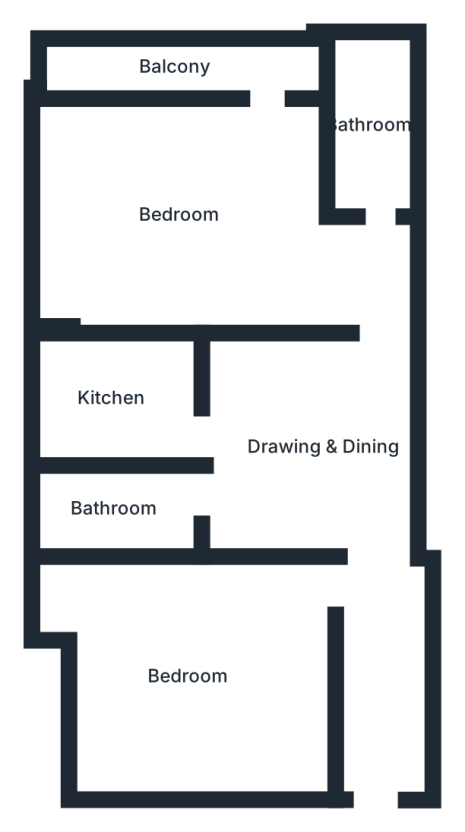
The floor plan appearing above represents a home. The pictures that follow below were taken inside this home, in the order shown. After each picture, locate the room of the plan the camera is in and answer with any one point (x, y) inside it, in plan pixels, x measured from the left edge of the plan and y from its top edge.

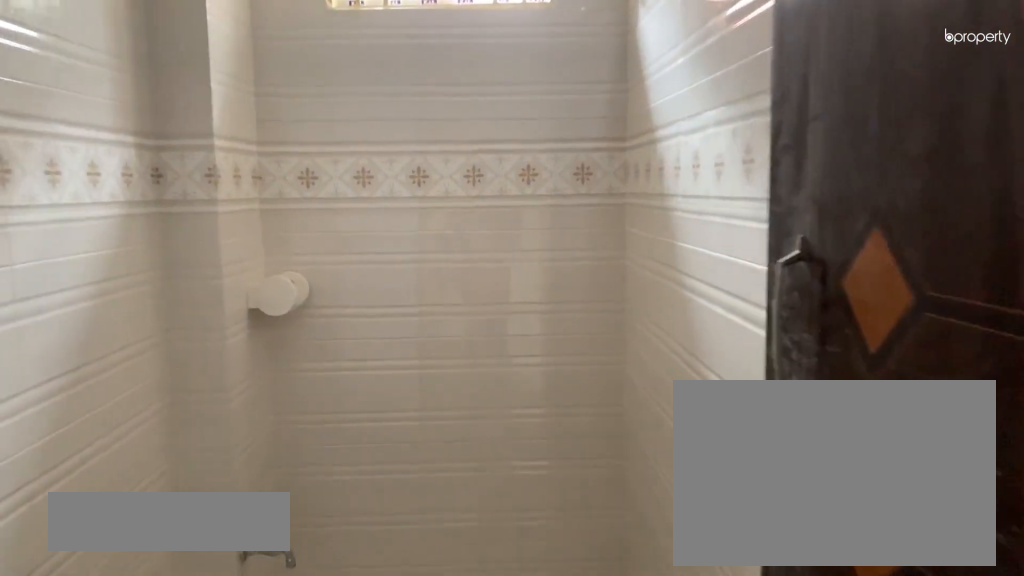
(166, 513)
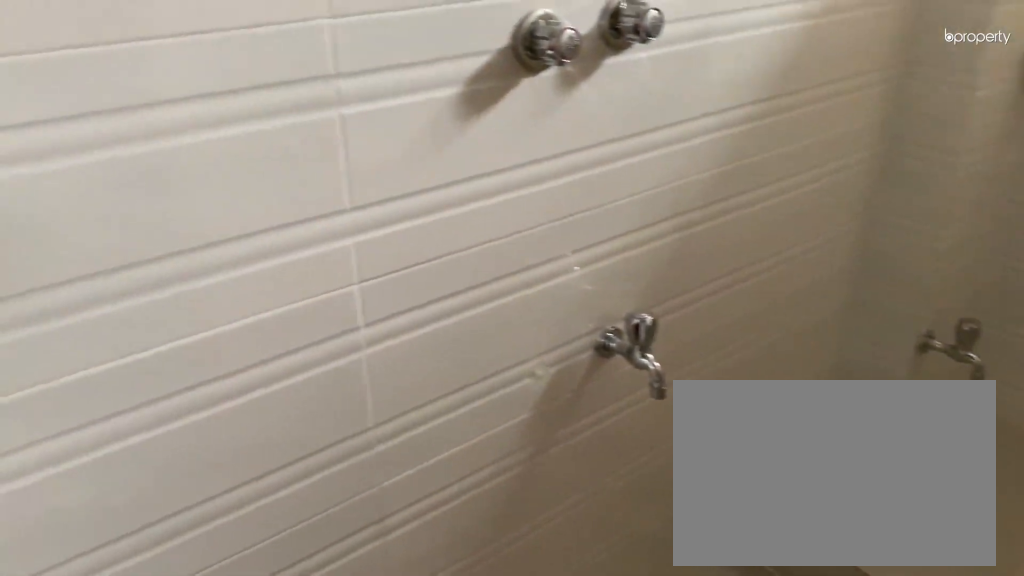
(118, 518)
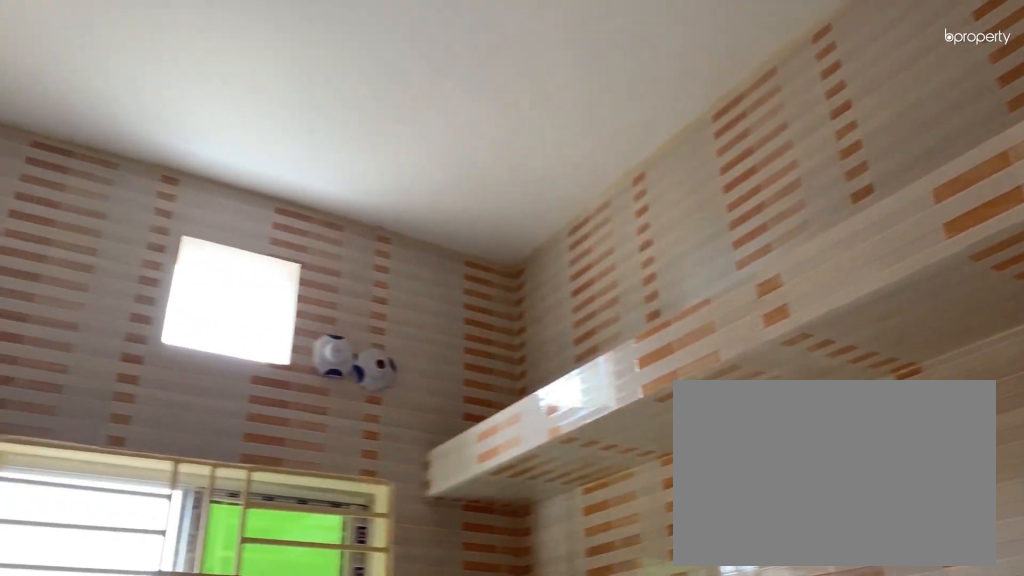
(112, 404)
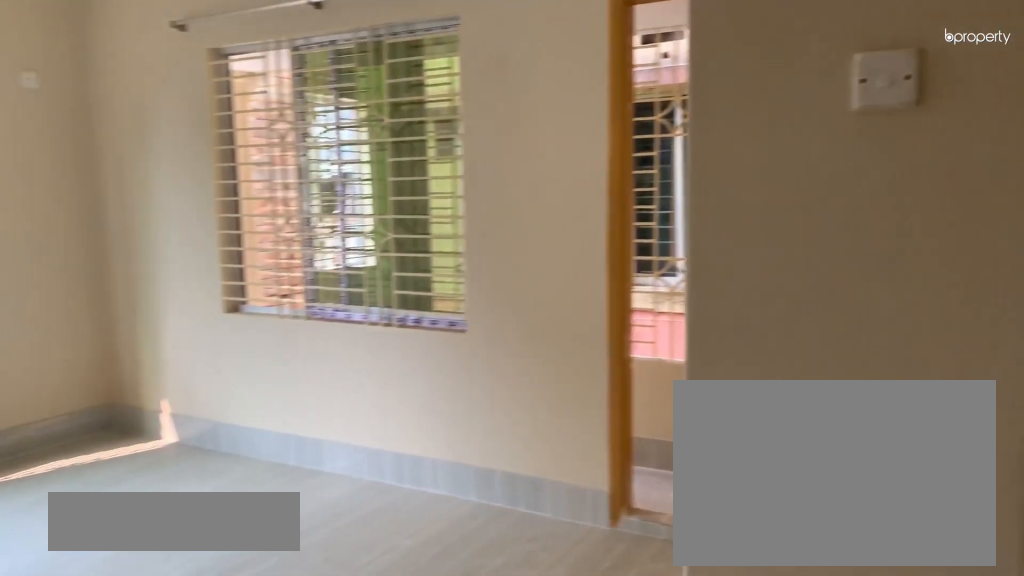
(217, 236)
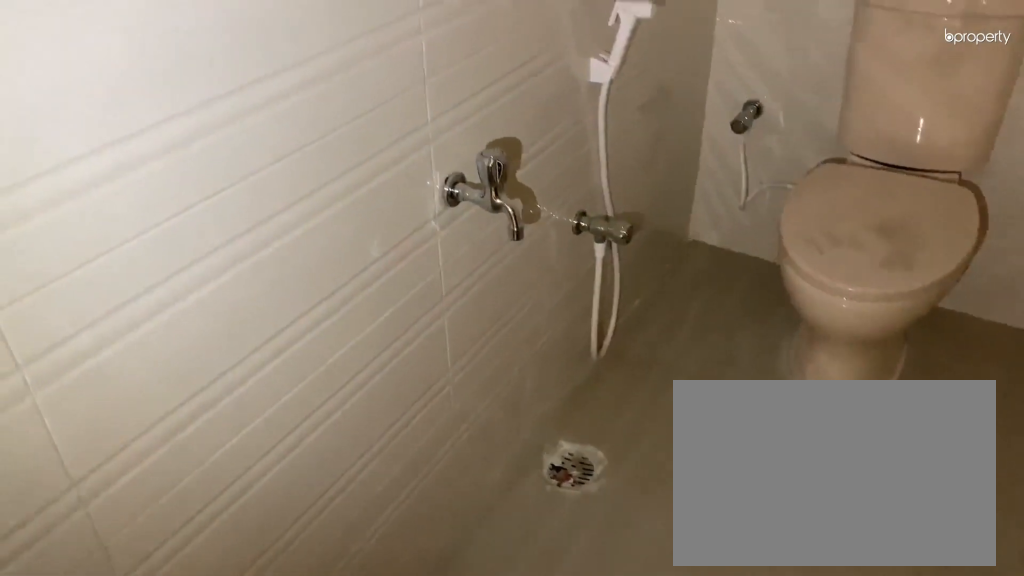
(375, 124)
